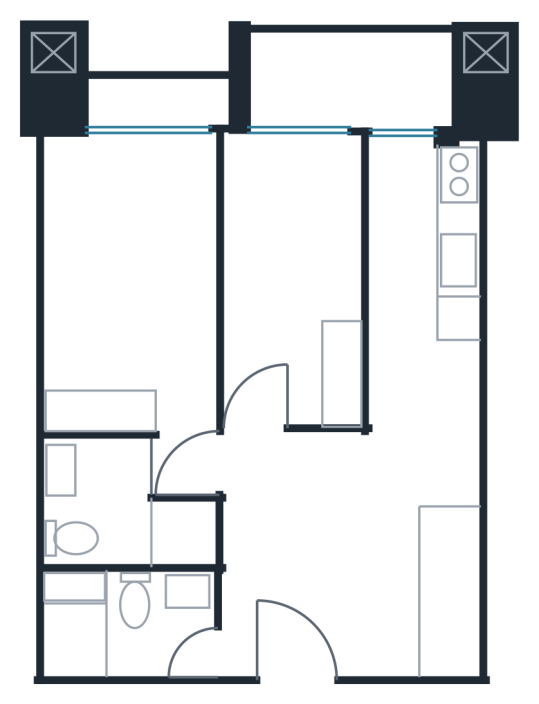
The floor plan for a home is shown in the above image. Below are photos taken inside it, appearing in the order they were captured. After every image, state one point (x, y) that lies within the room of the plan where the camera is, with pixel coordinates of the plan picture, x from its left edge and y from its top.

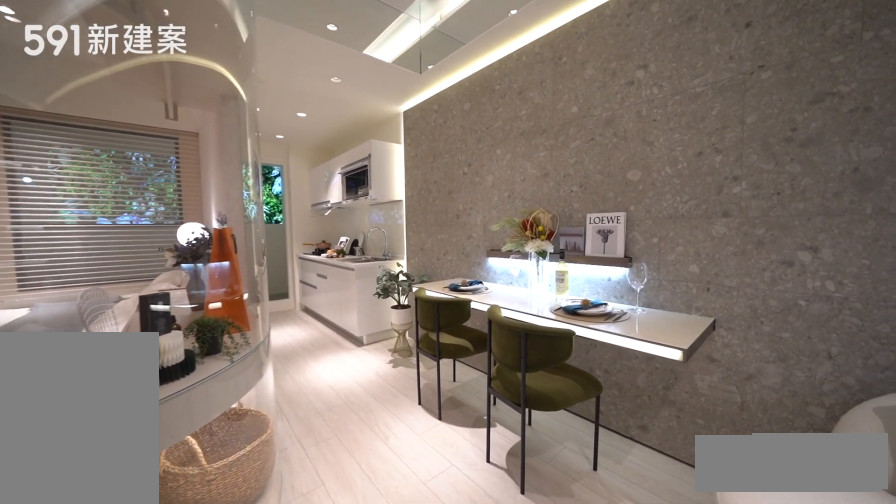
(425, 422)
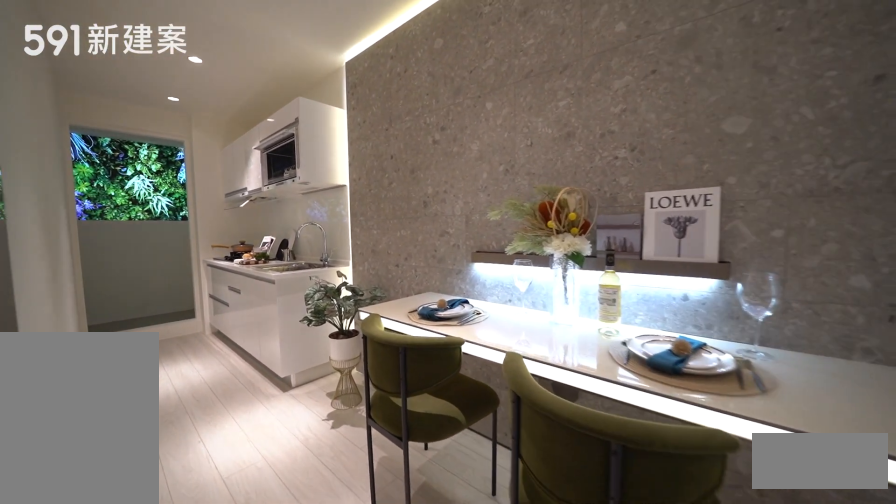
(425, 422)
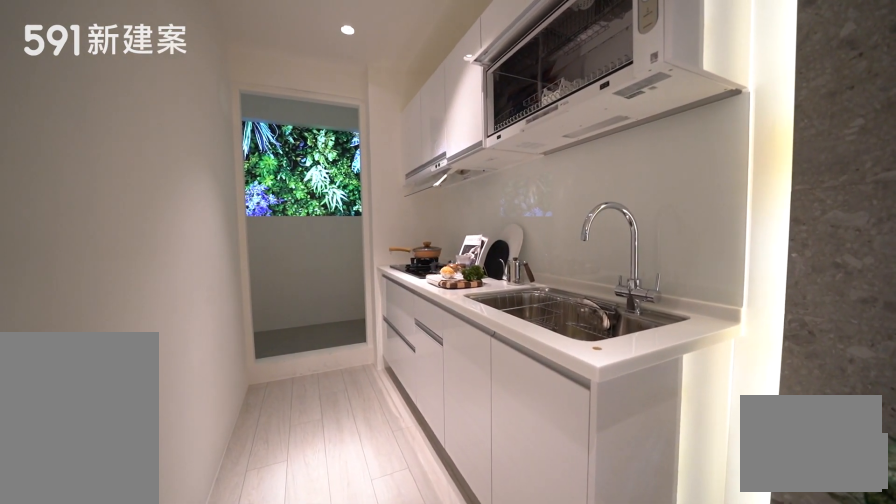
(421, 233)
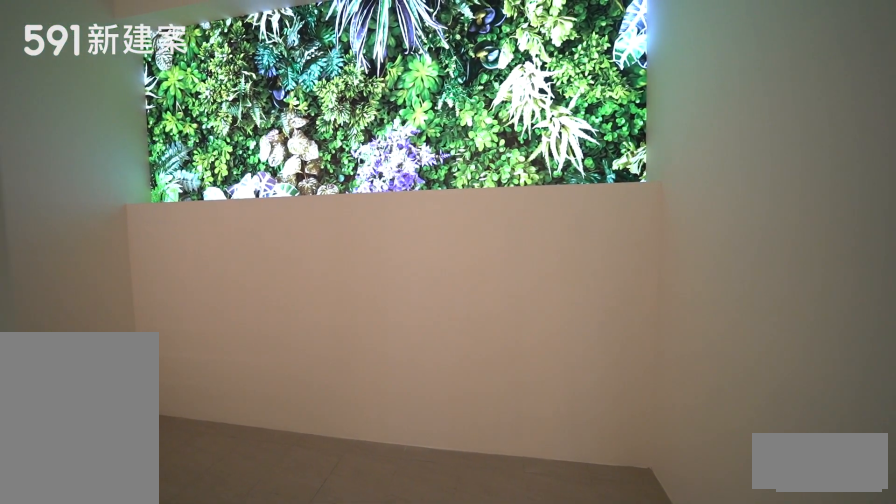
(348, 78)
